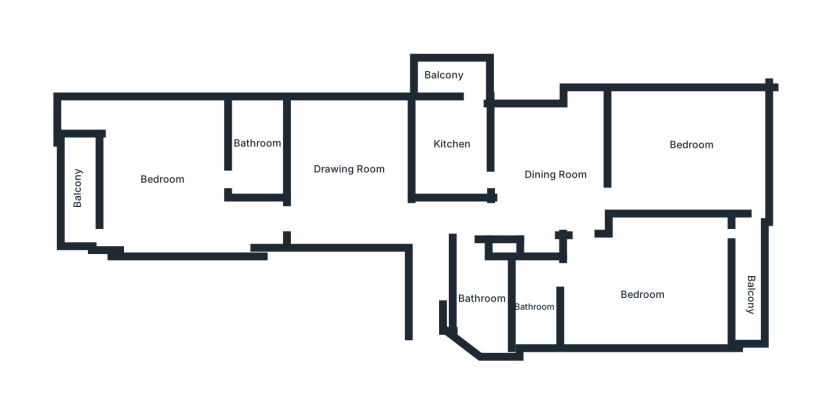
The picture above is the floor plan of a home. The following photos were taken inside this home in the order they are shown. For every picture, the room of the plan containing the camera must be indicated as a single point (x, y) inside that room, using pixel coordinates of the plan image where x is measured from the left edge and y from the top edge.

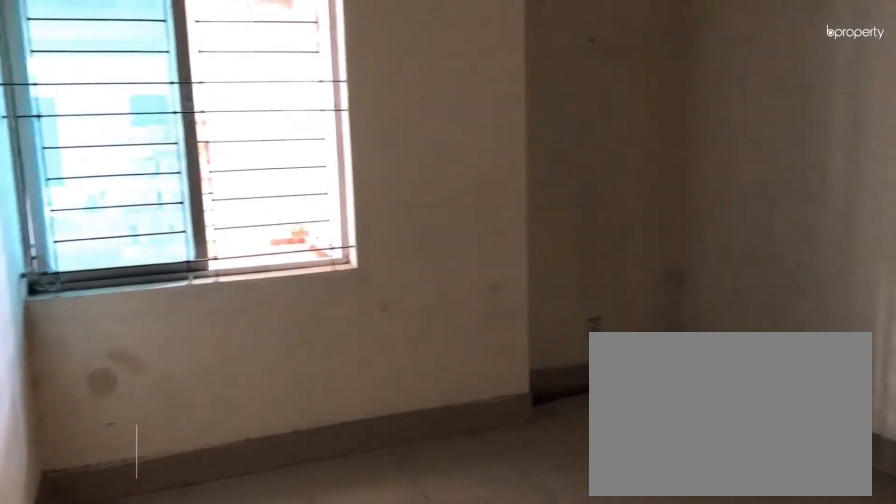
(544, 168)
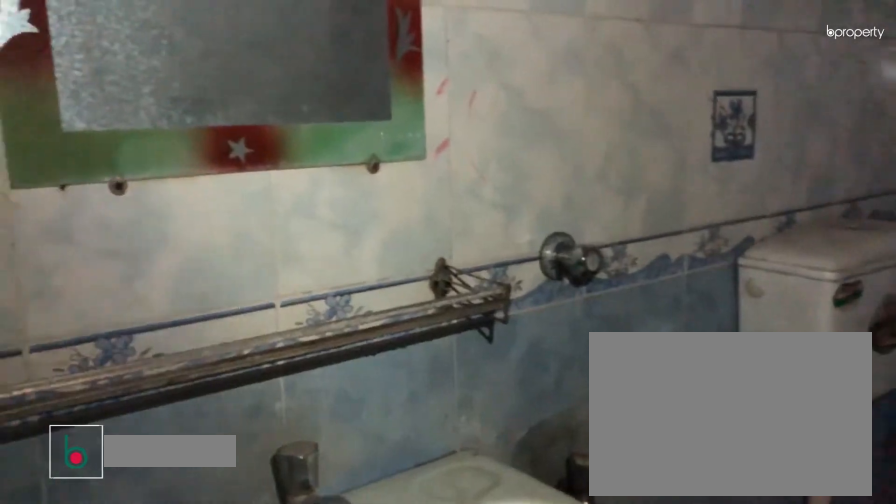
(480, 298)
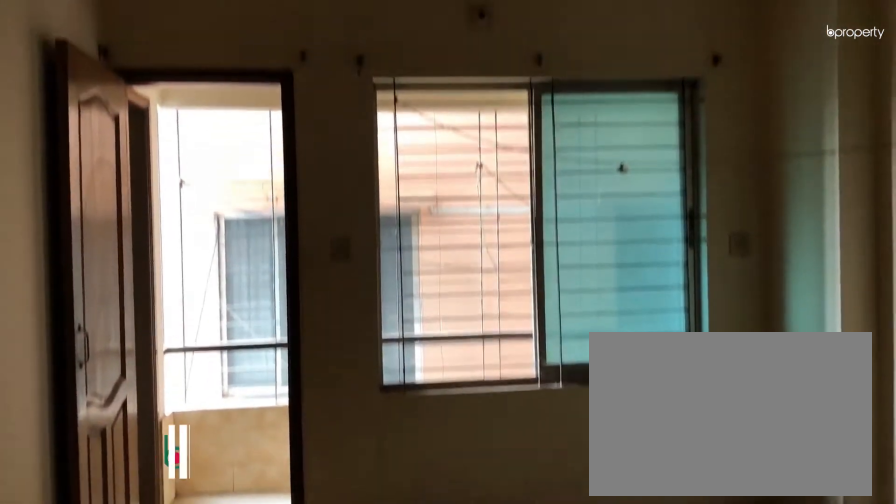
(655, 283)
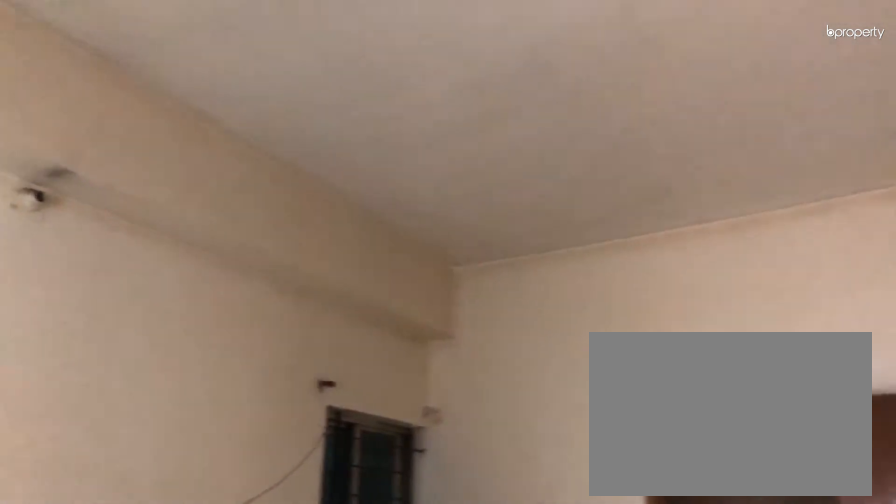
(655, 283)
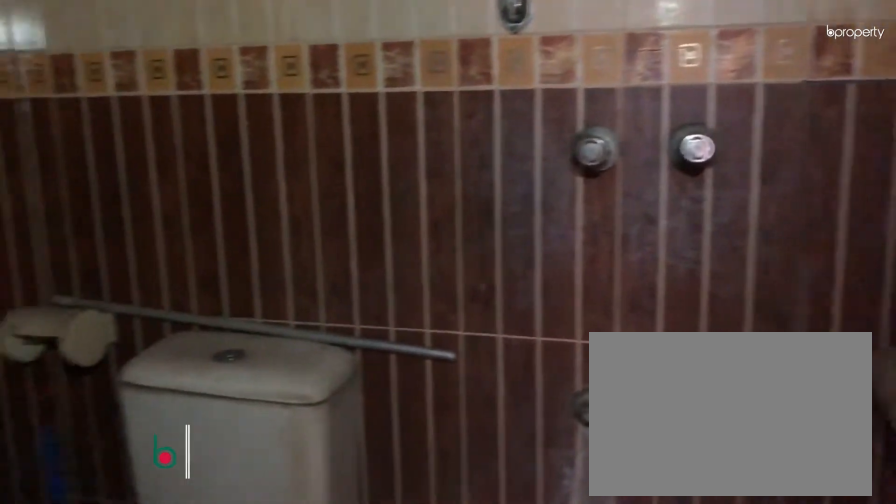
(538, 307)
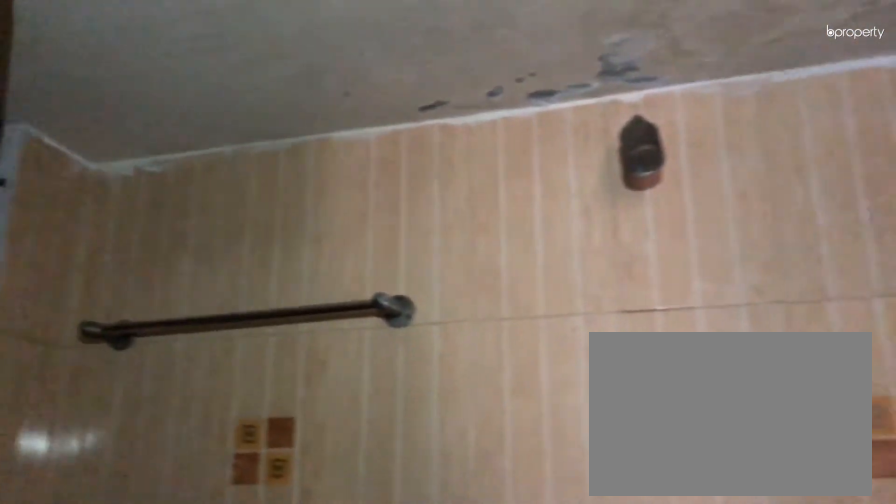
(538, 307)
